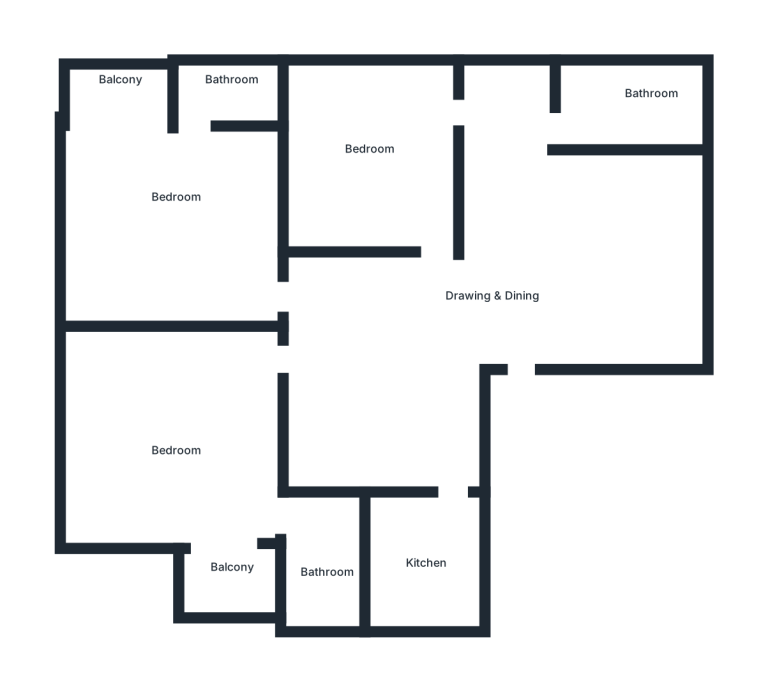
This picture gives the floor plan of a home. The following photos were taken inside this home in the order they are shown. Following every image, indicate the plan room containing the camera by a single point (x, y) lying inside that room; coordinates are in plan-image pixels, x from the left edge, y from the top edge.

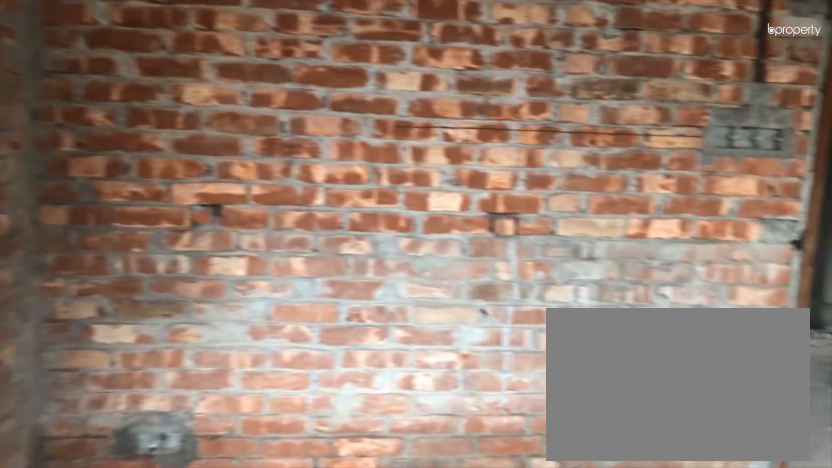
(182, 196)
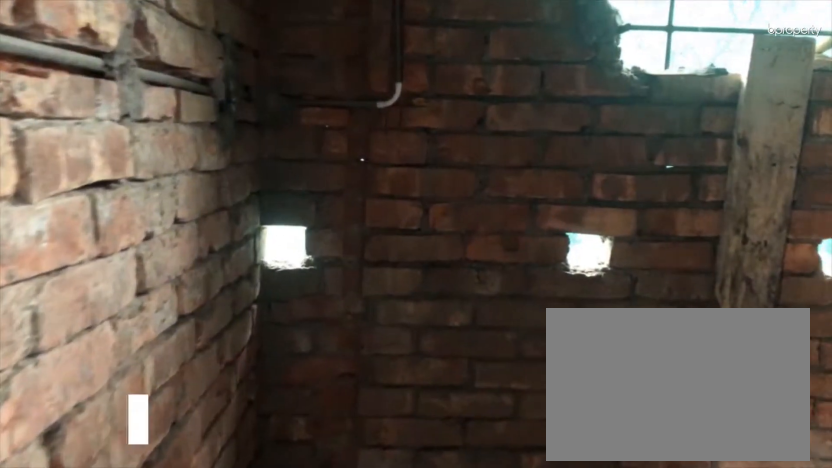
(226, 93)
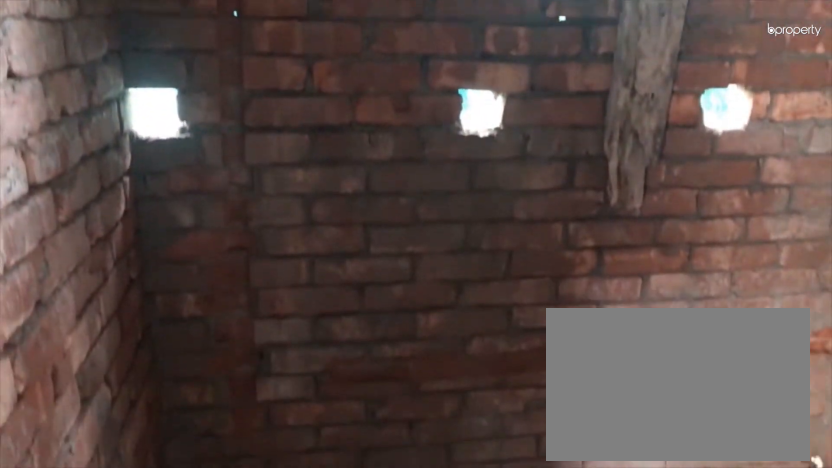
(219, 94)
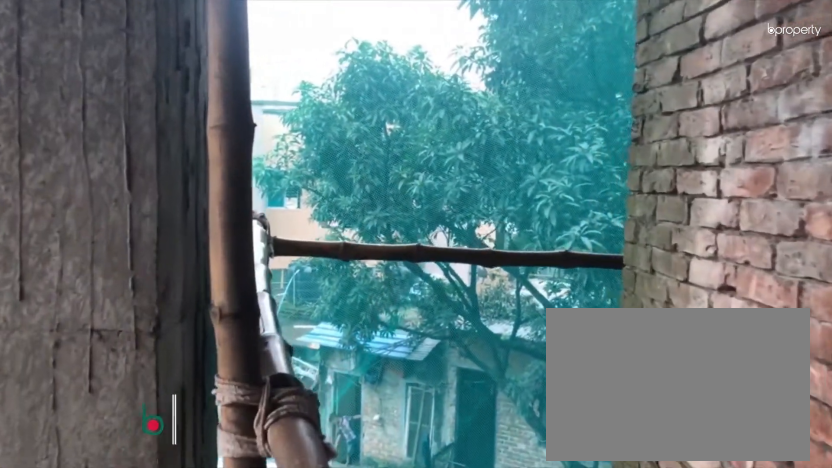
(115, 94)
